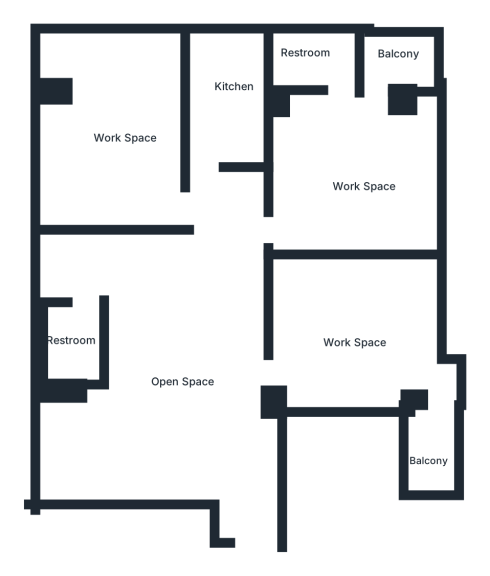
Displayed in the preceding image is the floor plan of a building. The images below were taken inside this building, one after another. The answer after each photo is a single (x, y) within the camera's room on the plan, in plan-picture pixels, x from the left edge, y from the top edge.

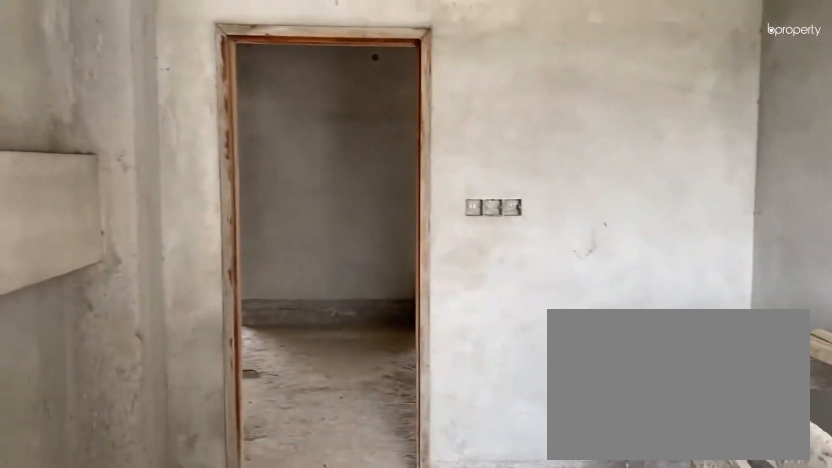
(363, 358)
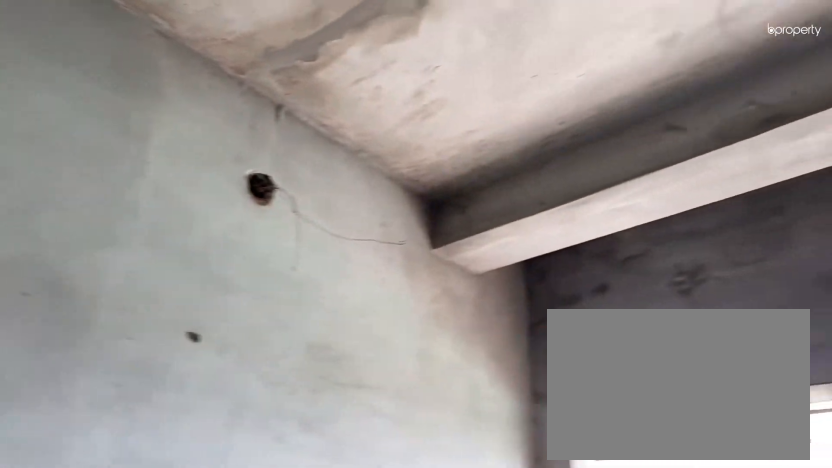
(363, 358)
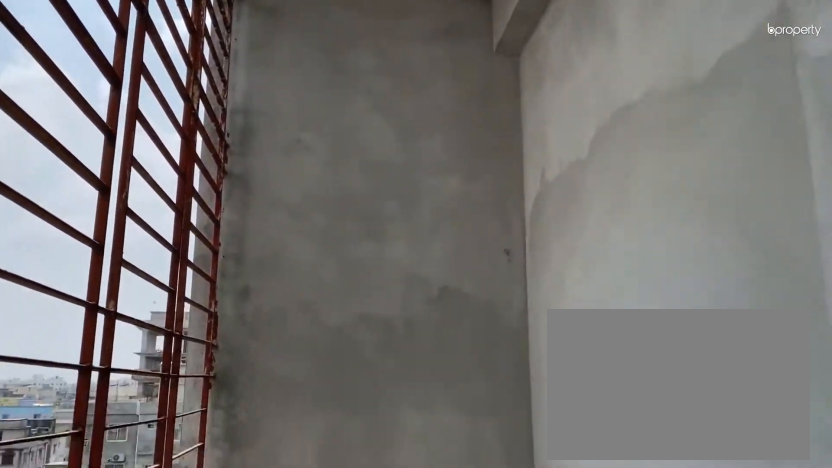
(434, 447)
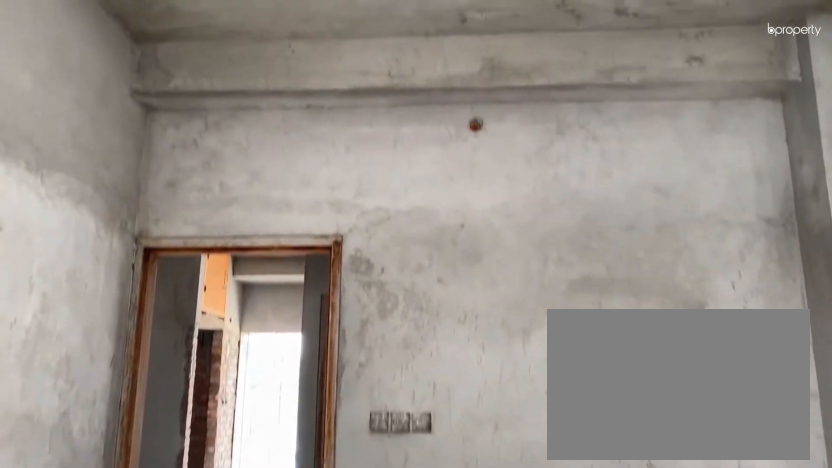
(356, 129)
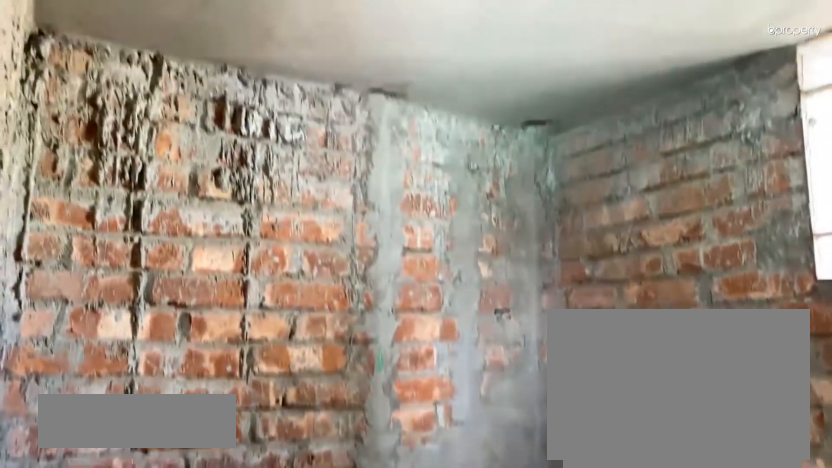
(322, 58)
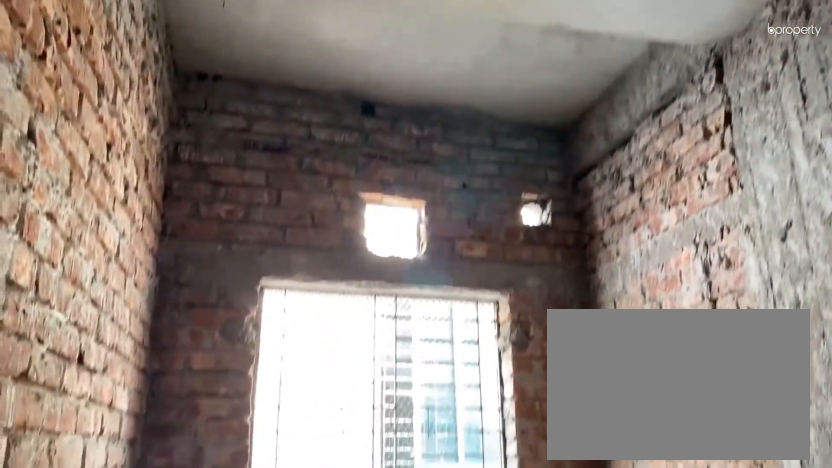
(229, 86)
